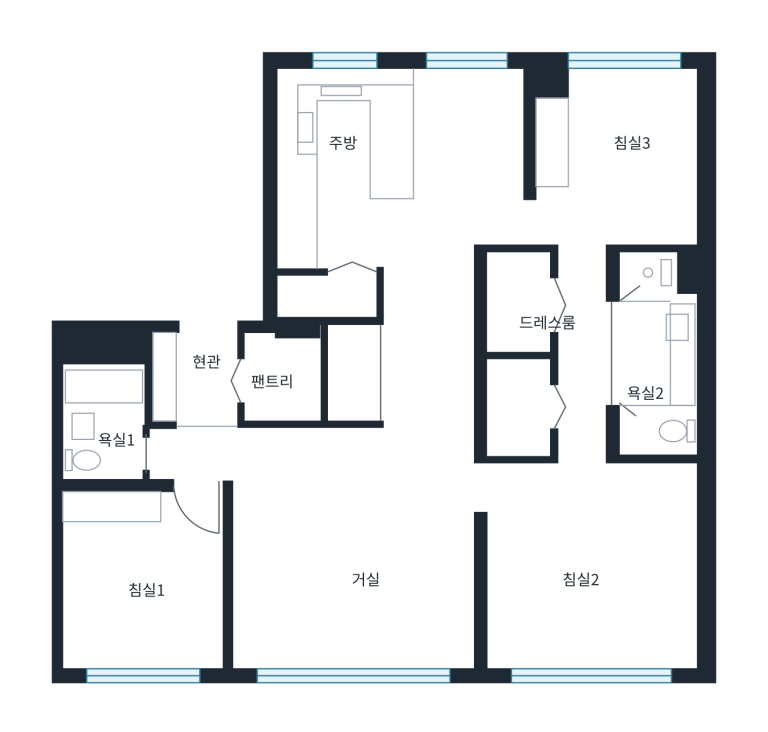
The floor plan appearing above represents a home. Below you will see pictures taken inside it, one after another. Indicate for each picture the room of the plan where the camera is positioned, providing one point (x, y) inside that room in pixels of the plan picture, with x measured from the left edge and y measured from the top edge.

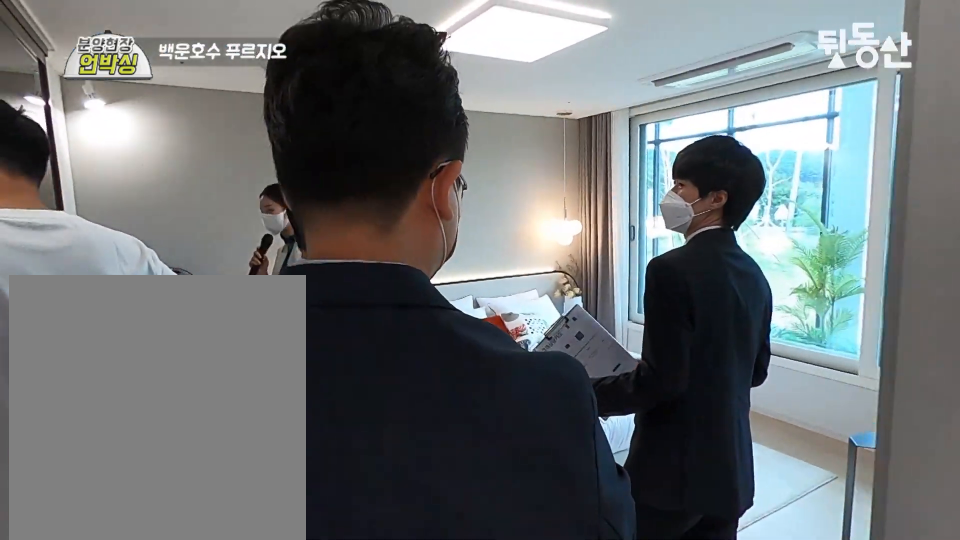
(590, 597)
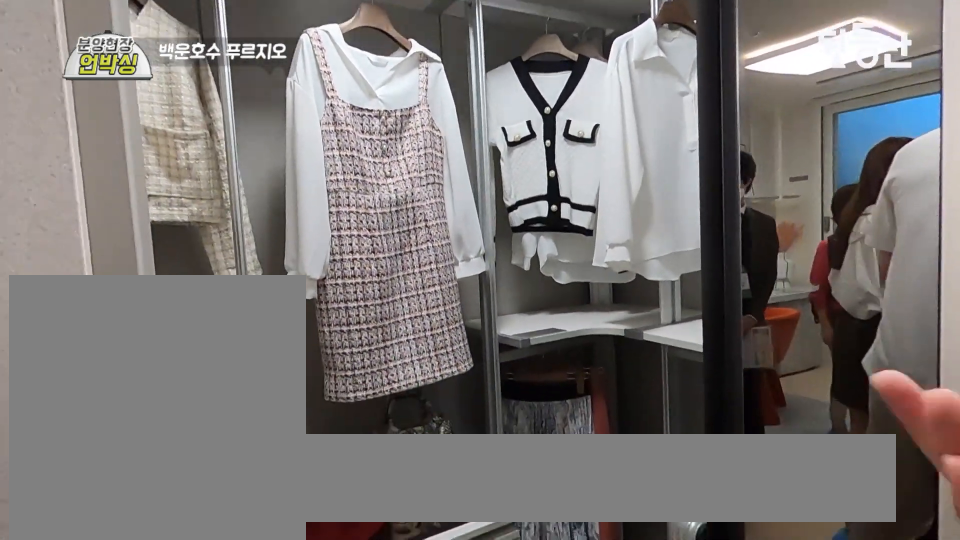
(576, 370)
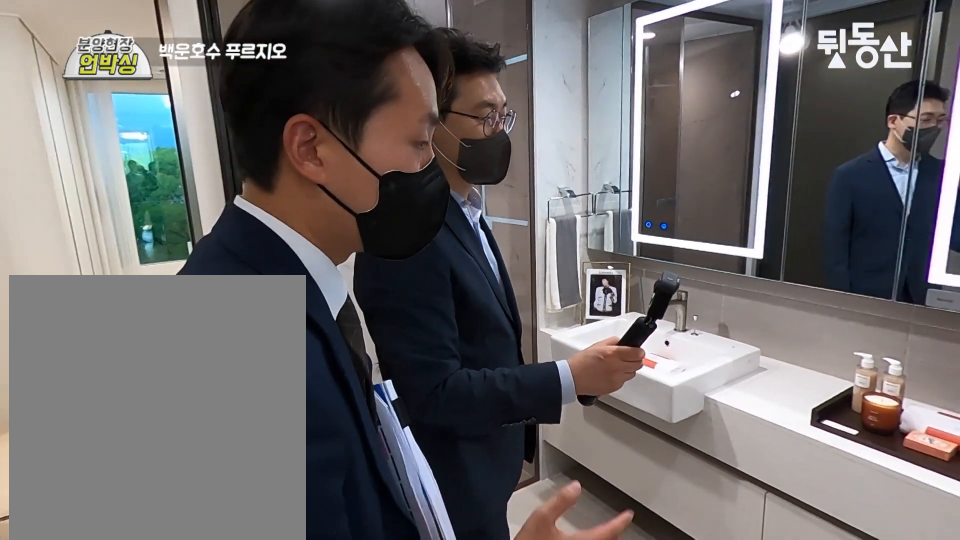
(575, 369)
